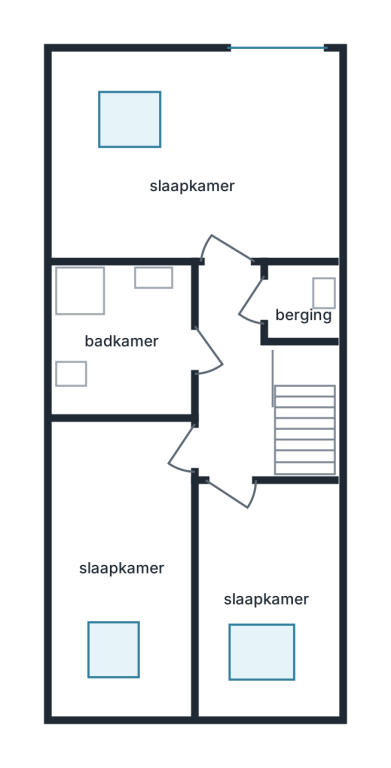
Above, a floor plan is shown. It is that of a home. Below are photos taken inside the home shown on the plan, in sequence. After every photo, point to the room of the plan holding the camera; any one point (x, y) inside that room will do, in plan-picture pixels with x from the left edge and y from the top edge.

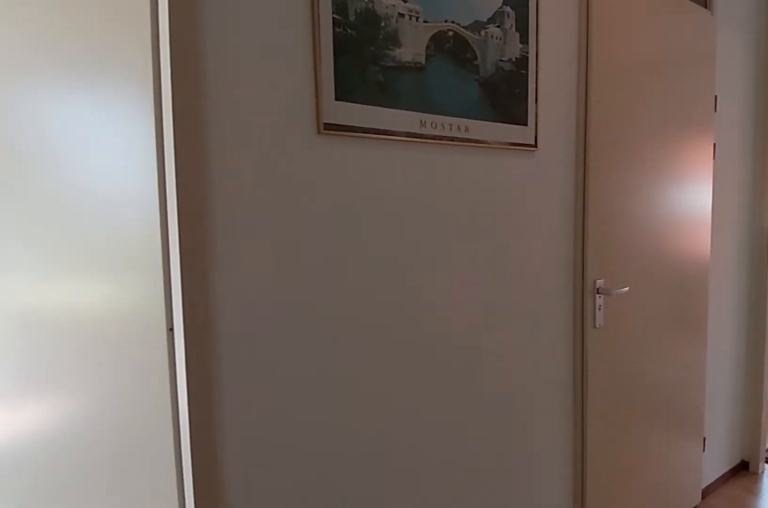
(234, 378)
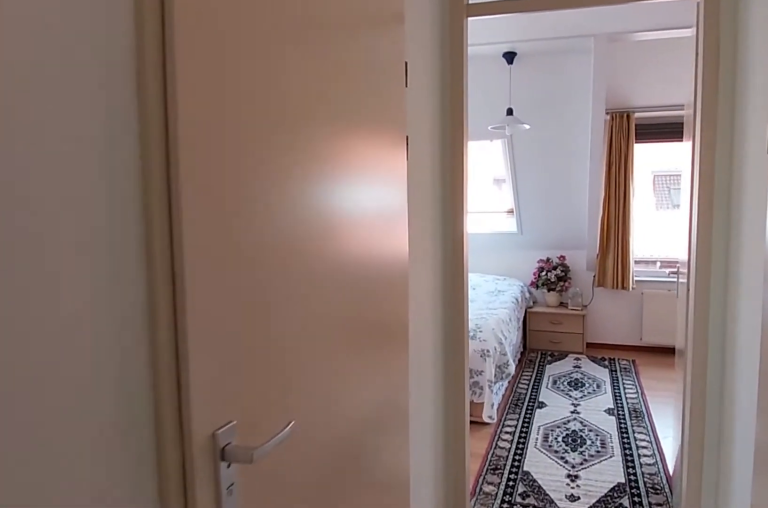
(234, 378)
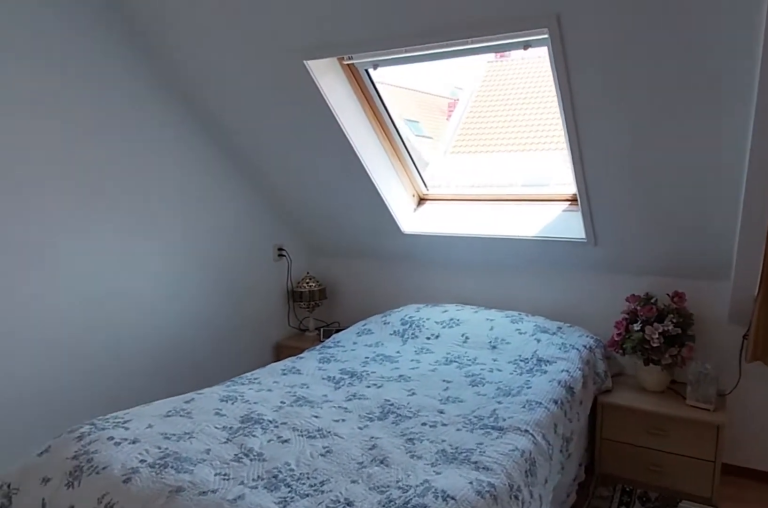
(201, 164)
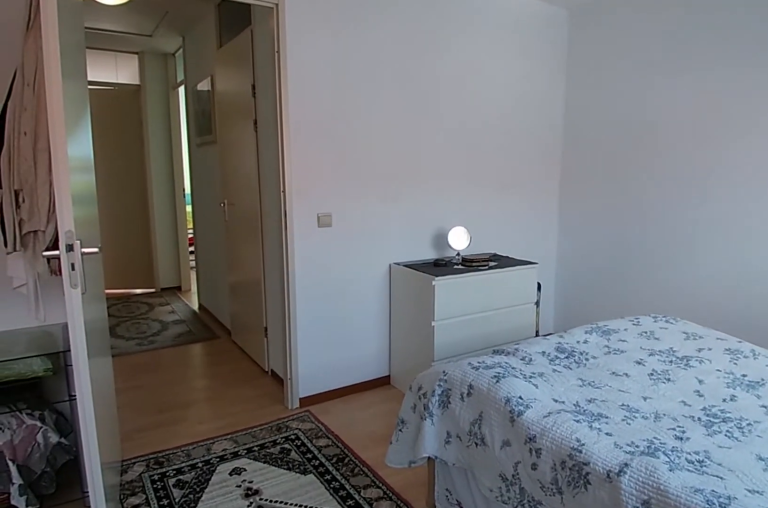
(201, 164)
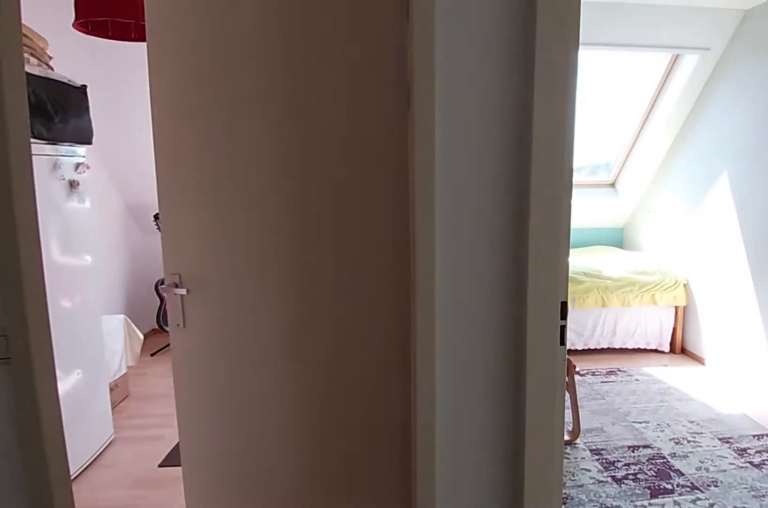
(234, 378)
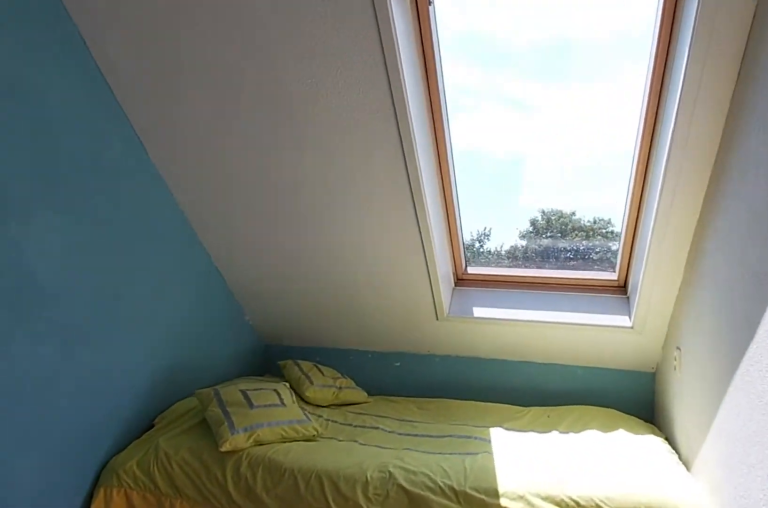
(124, 553)
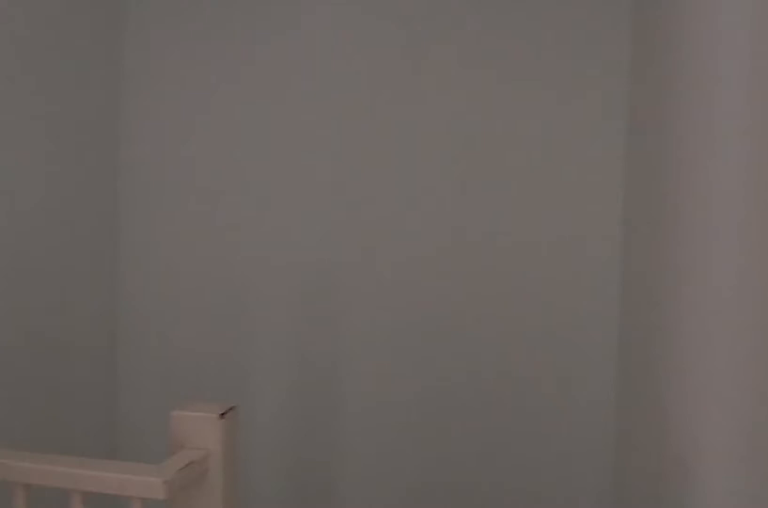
(234, 378)
